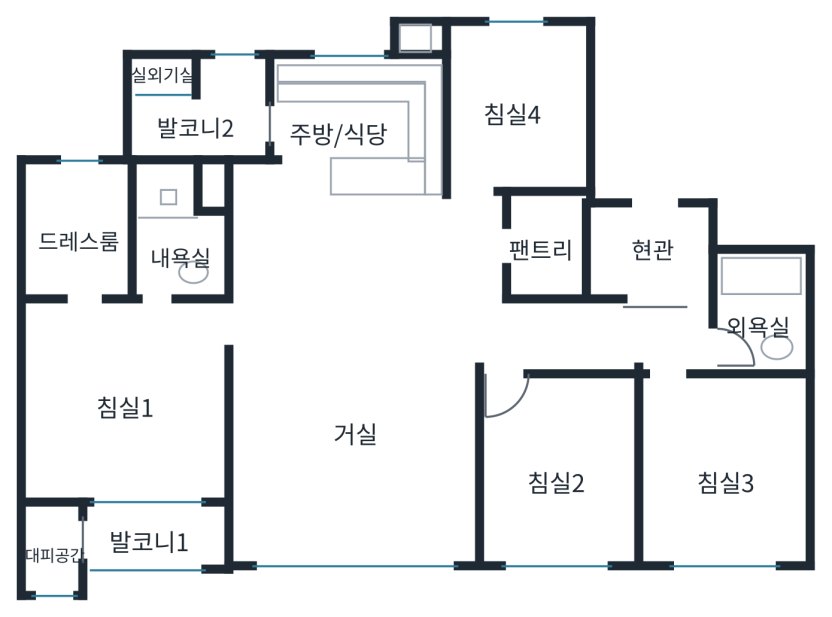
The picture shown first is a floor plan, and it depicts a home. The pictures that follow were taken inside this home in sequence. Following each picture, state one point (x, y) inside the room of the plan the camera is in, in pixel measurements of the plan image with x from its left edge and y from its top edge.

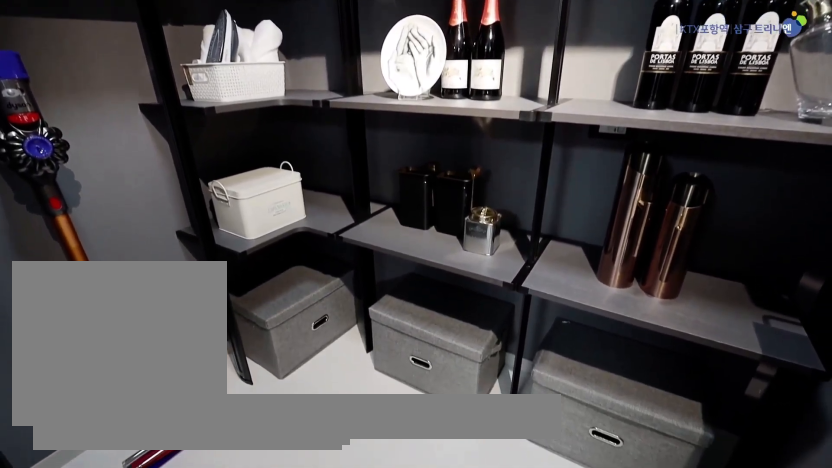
(544, 244)
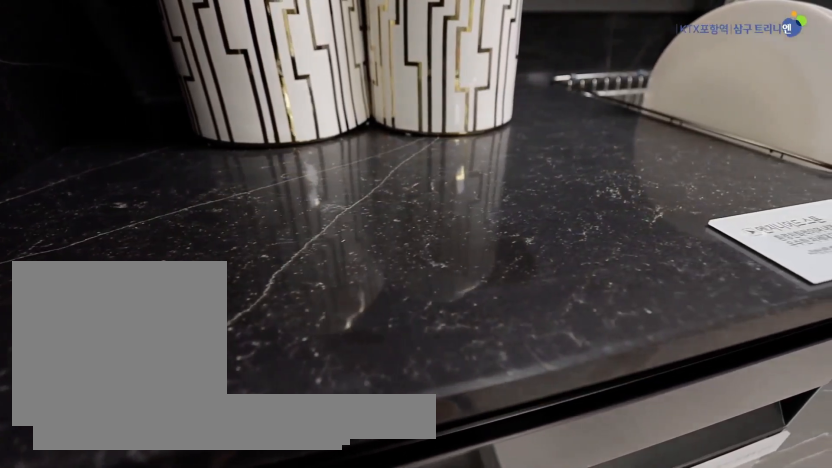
(336, 182)
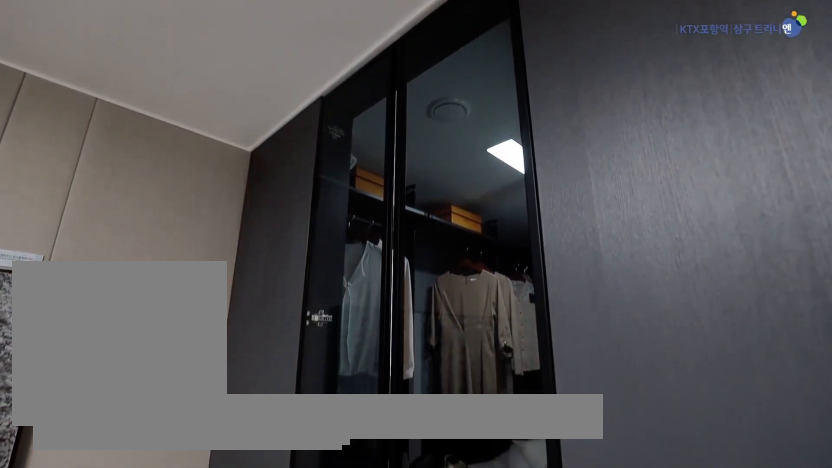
(116, 340)
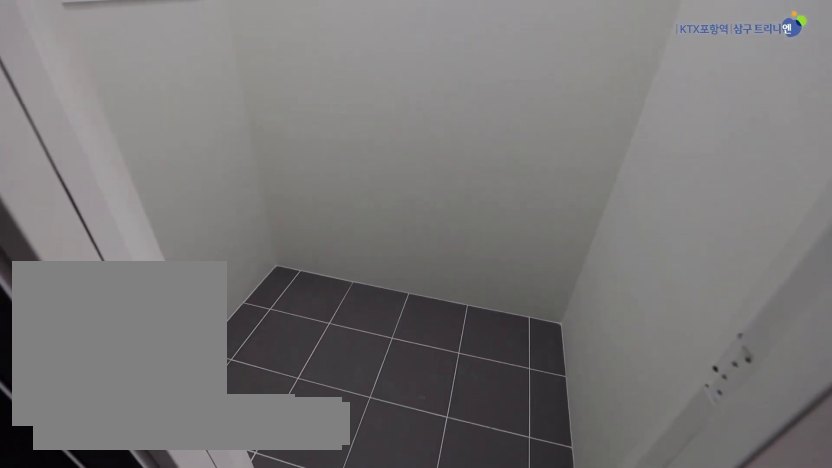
(150, 542)
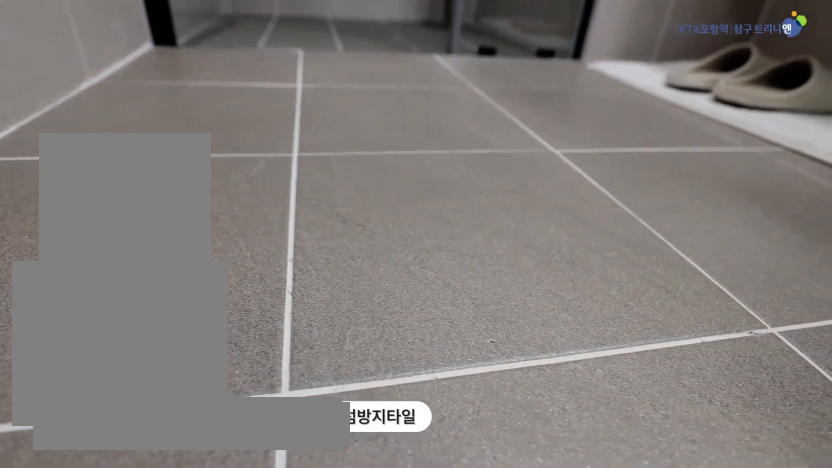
(176, 233)
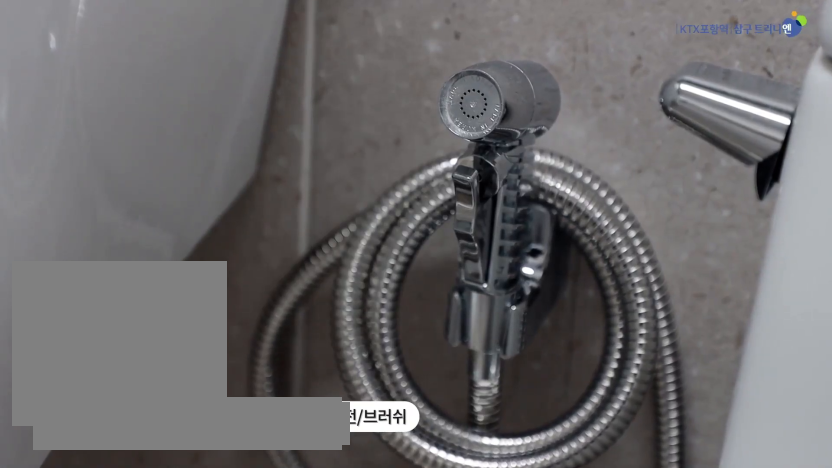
(176, 231)
